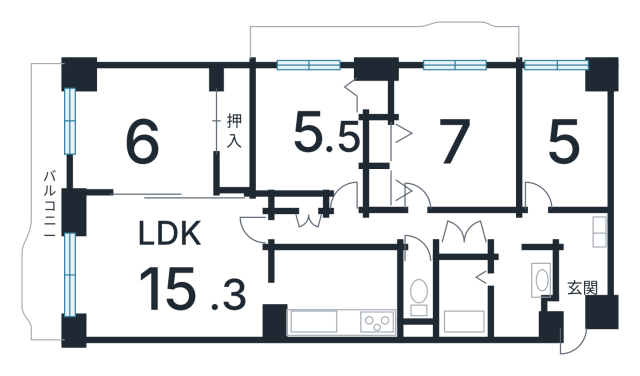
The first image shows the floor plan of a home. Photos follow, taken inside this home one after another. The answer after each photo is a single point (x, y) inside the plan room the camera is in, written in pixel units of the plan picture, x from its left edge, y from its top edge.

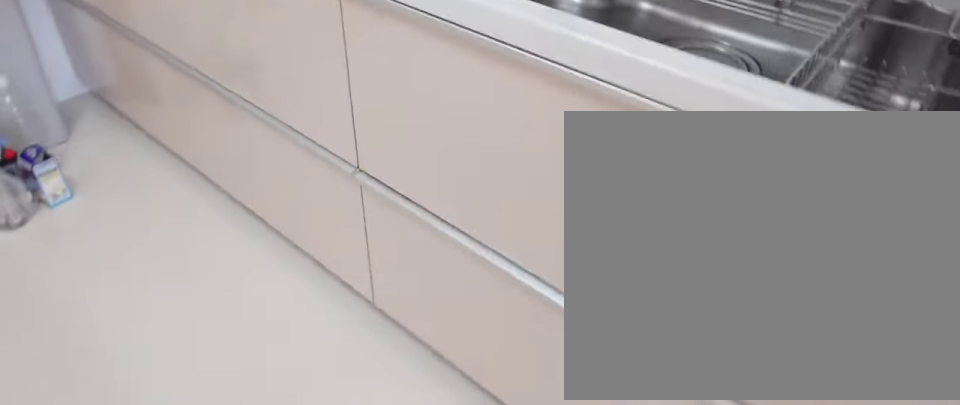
(339, 300)
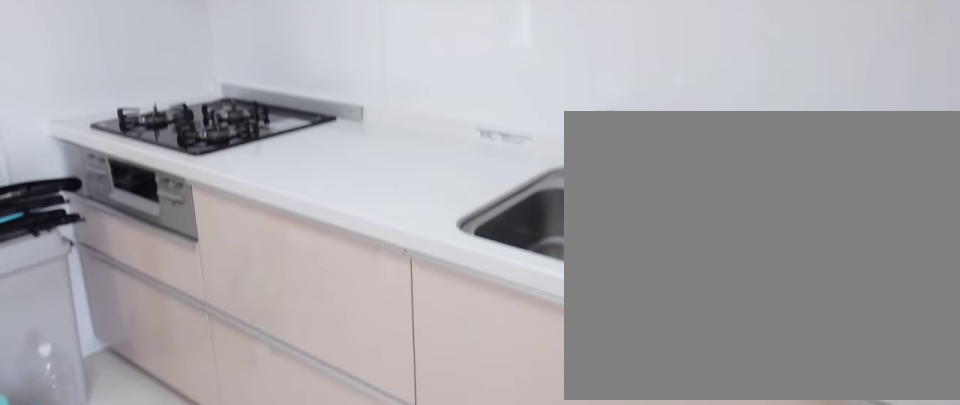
(339, 300)
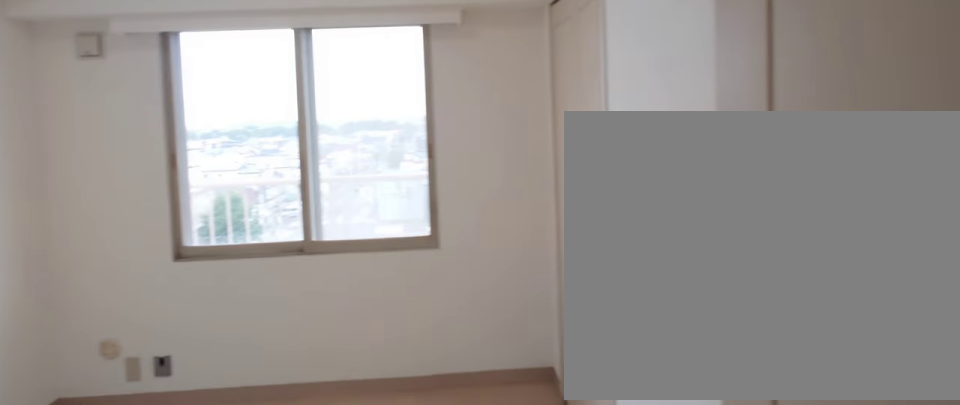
(304, 138)
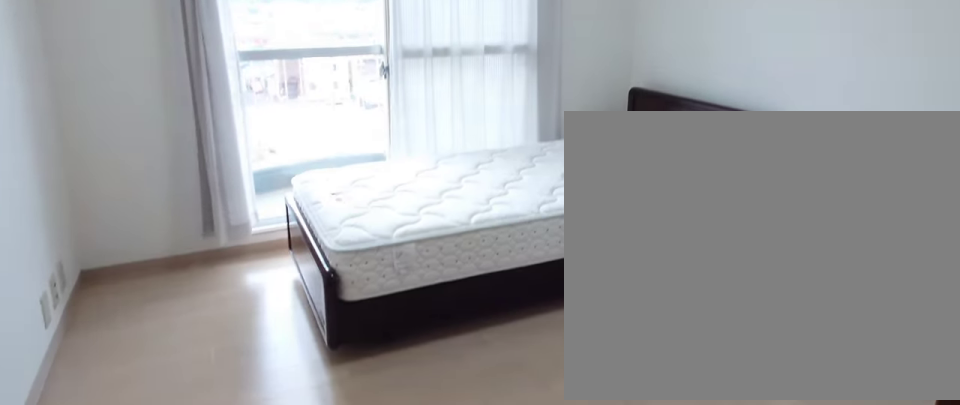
(446, 142)
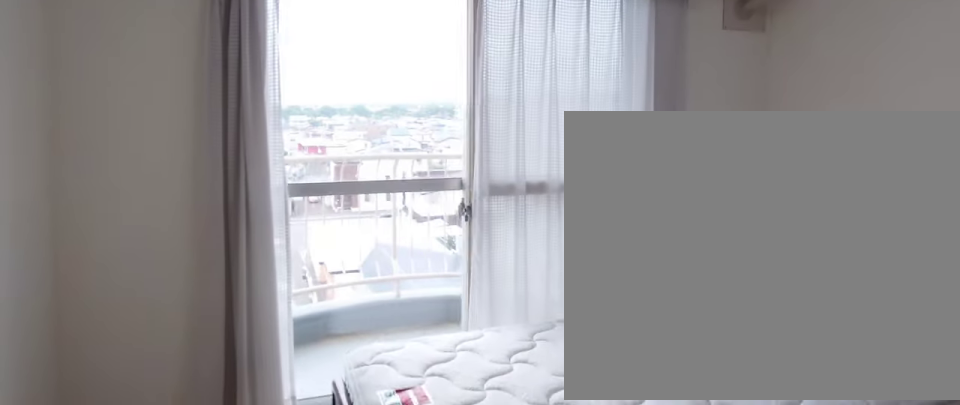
(446, 142)
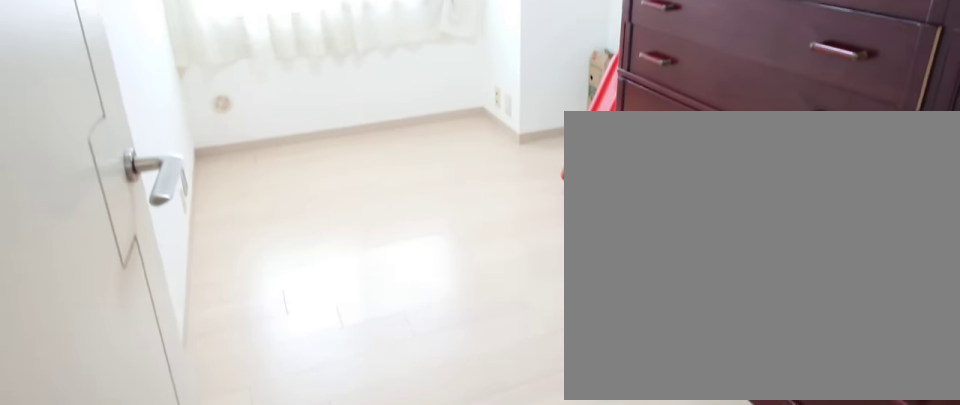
(563, 144)
